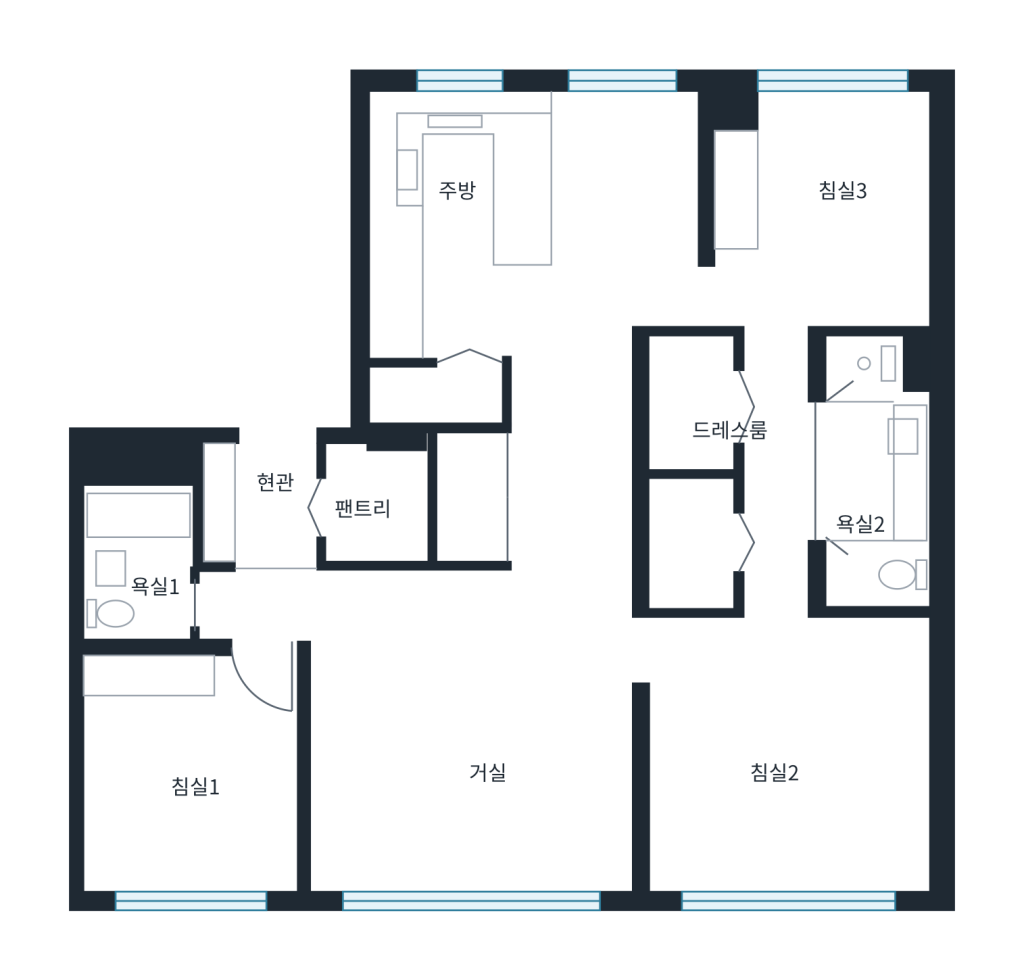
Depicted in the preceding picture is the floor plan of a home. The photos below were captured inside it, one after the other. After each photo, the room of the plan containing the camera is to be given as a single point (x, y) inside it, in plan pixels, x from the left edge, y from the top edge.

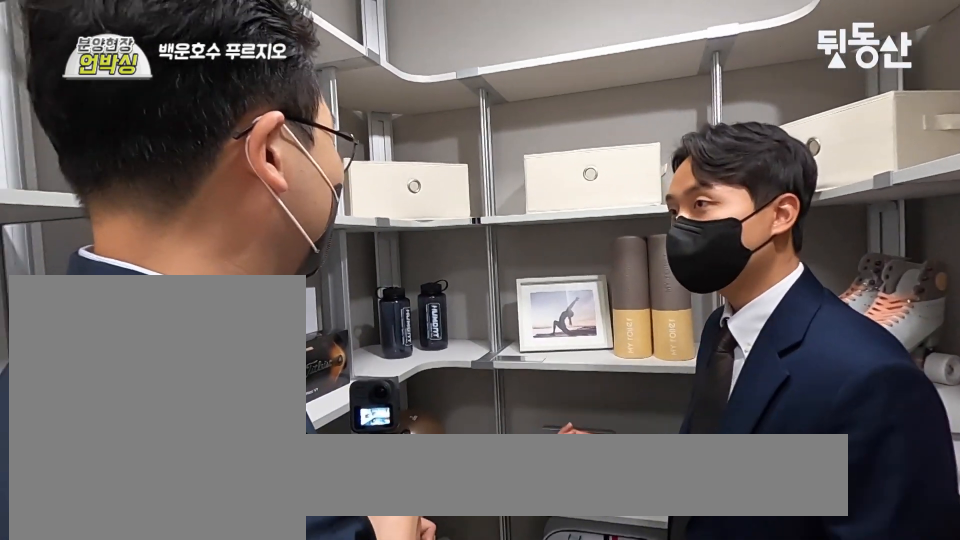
(266, 512)
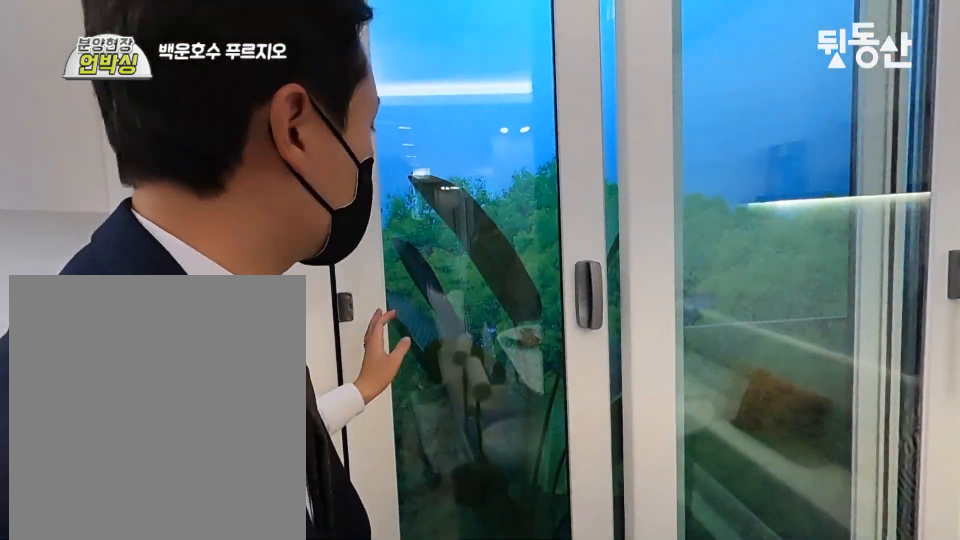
(621, 244)
